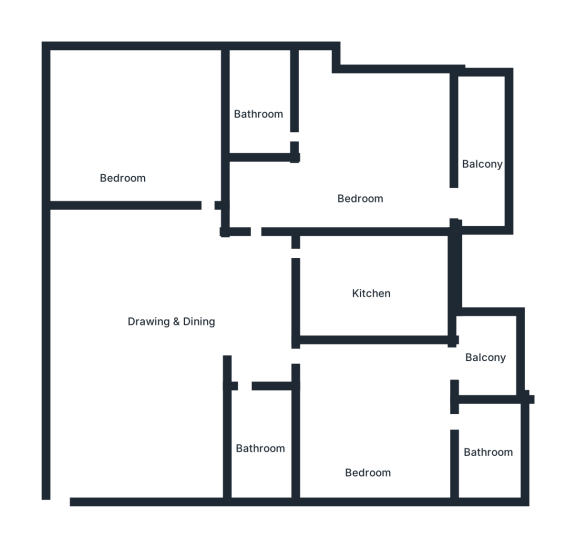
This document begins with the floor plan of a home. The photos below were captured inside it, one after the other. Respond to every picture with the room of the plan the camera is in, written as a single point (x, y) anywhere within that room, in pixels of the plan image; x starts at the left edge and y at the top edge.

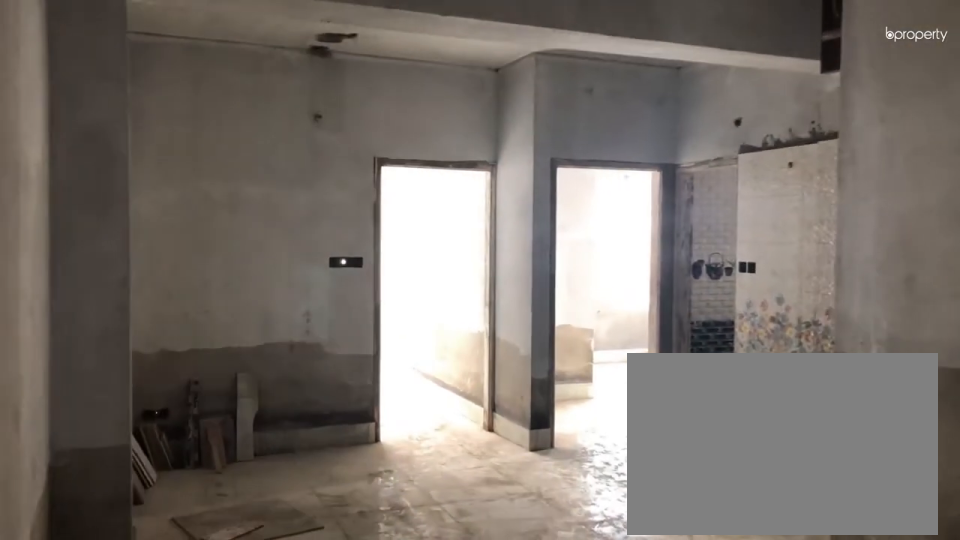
(76, 477)
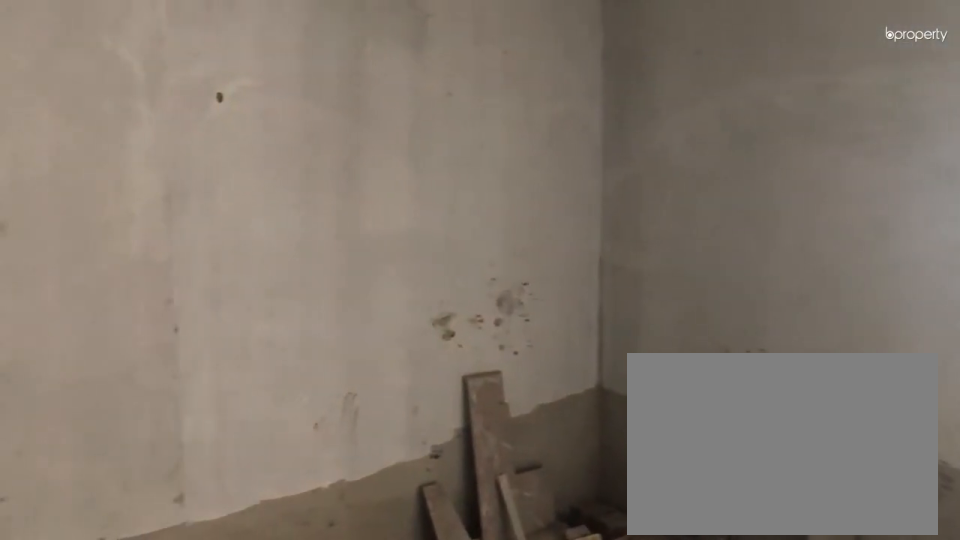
(172, 312)
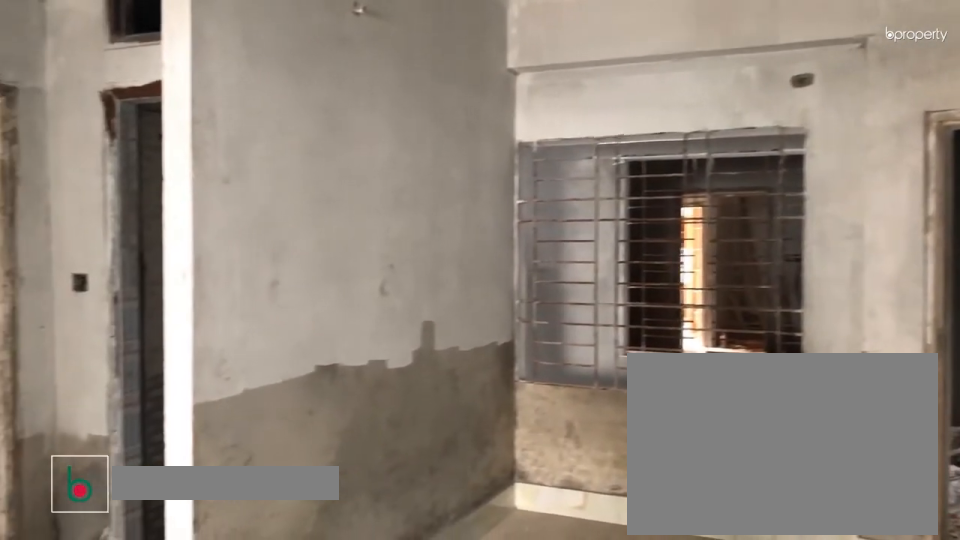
(172, 312)
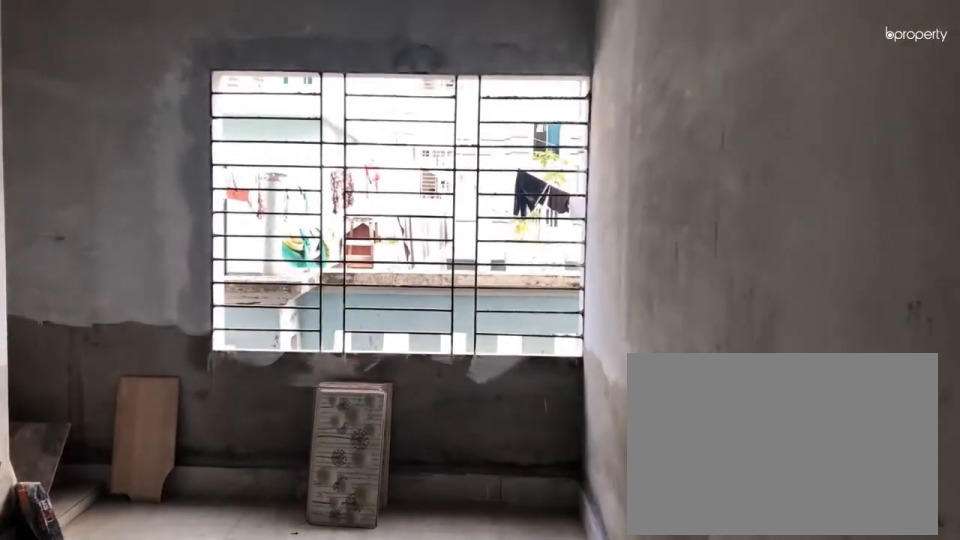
(196, 168)
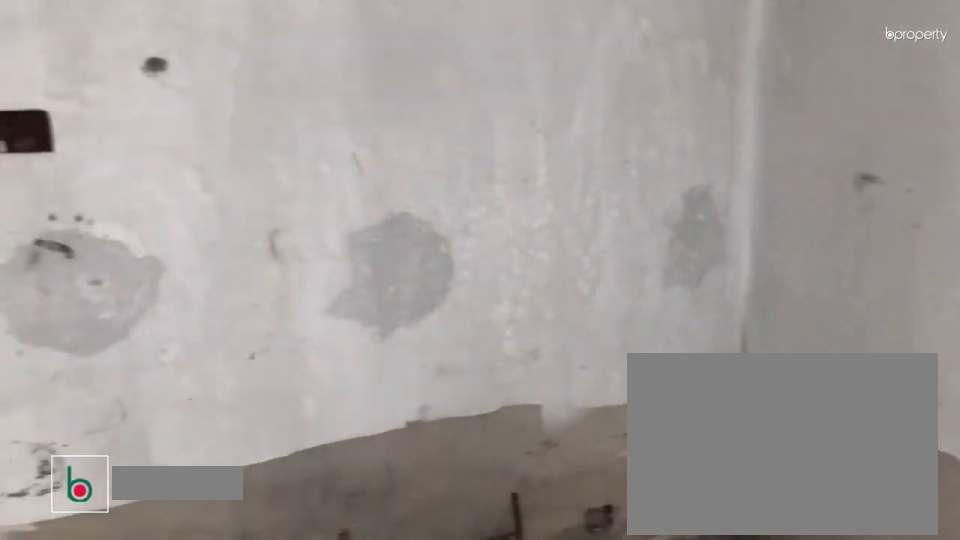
(121, 128)
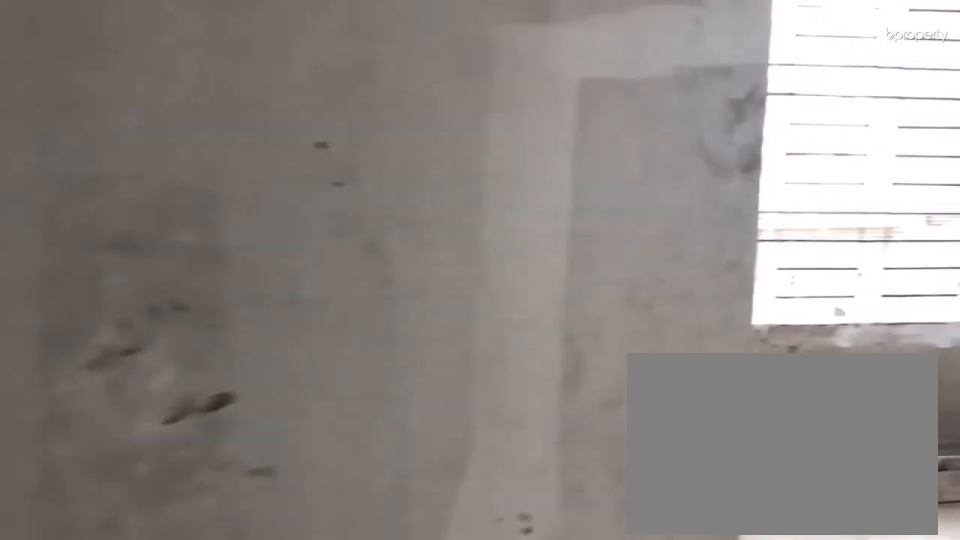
(291, 197)
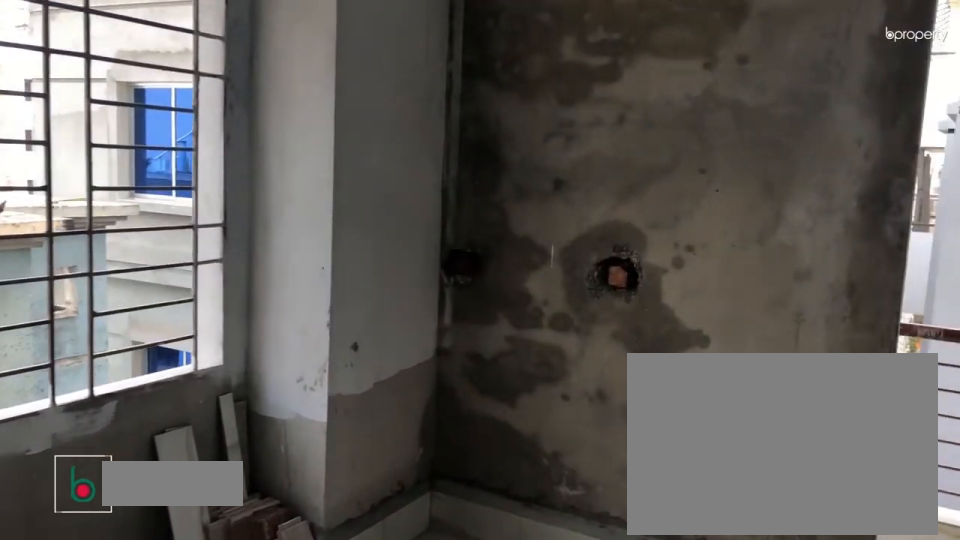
(360, 152)
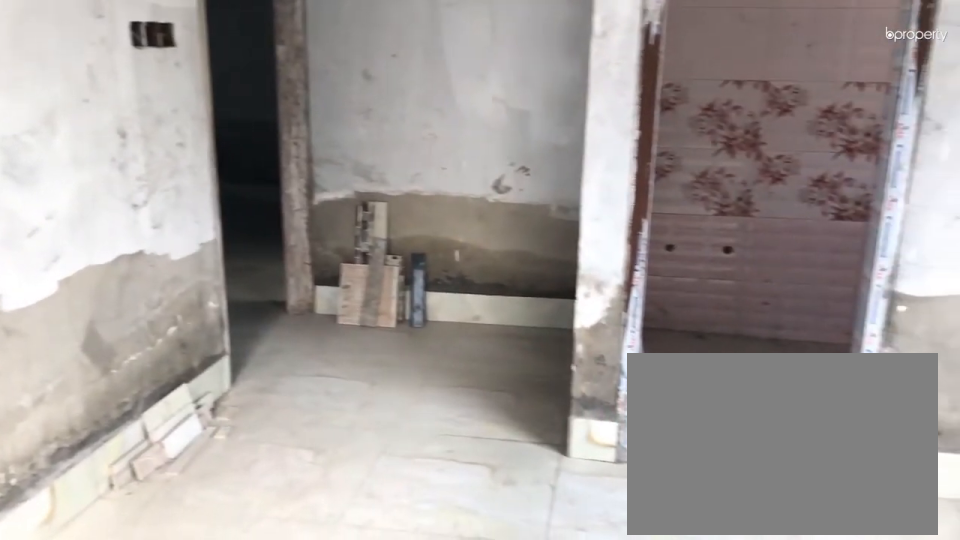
(360, 152)
